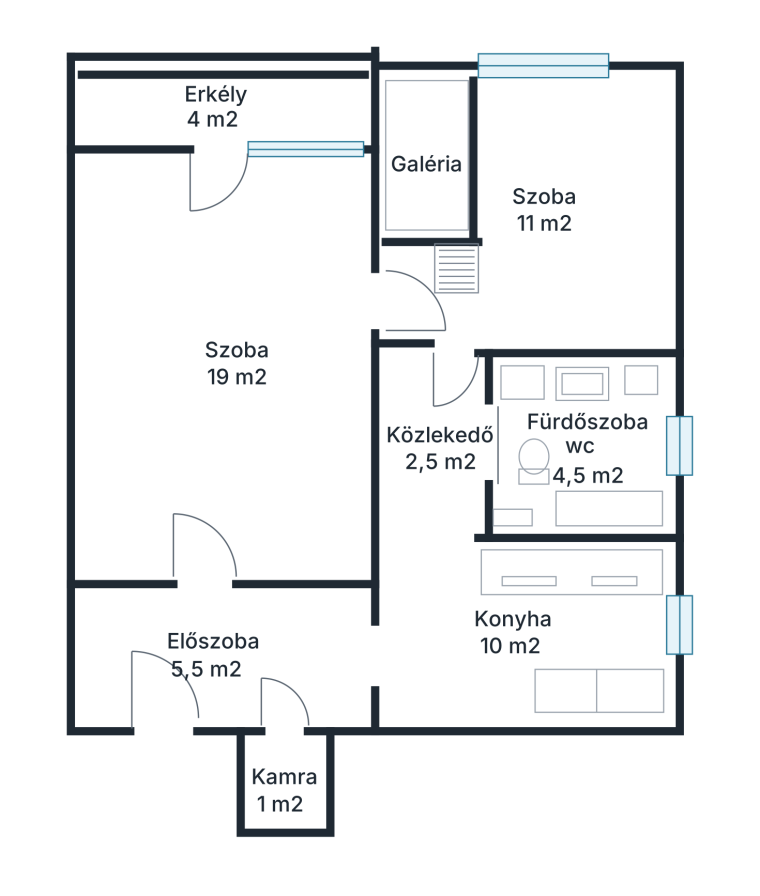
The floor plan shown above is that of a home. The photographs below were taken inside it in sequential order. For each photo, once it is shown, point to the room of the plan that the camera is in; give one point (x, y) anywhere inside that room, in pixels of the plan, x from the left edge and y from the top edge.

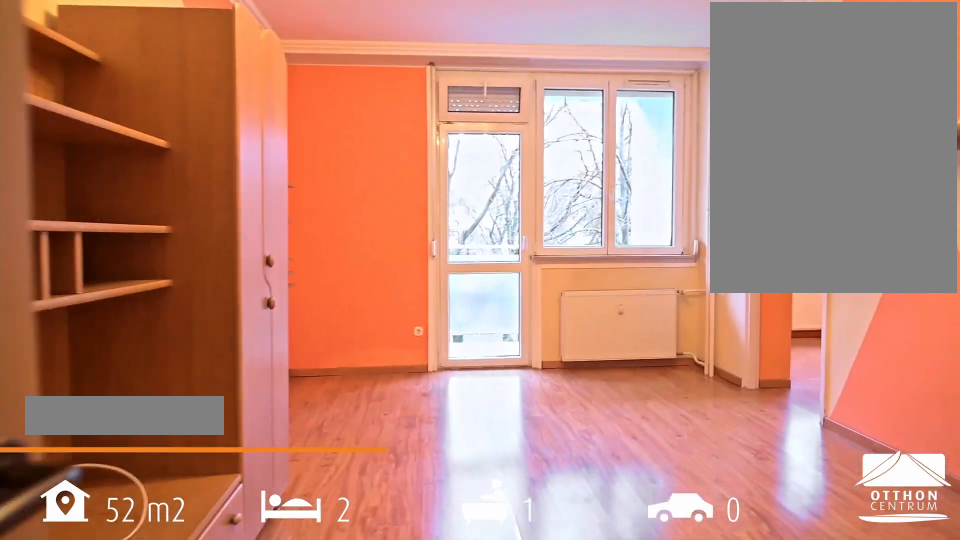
(236, 358)
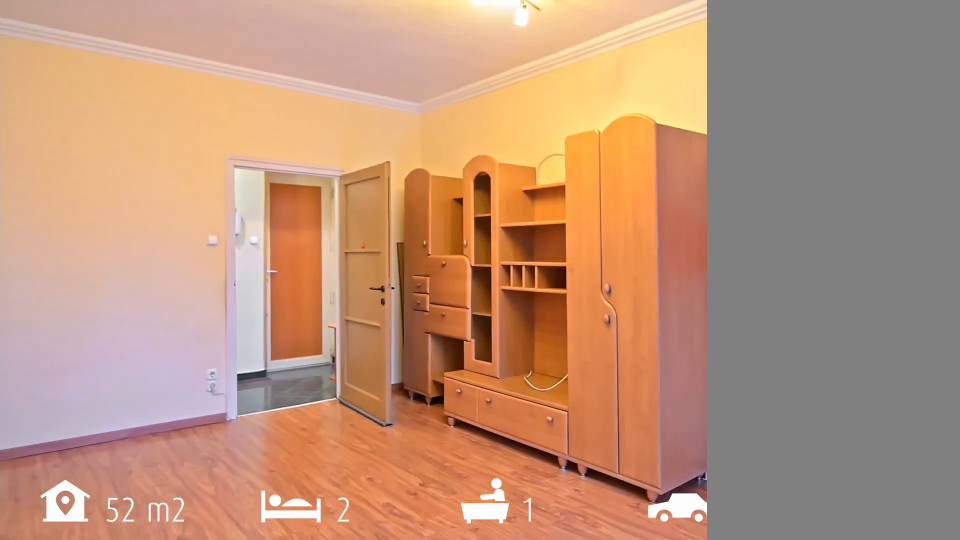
(236, 358)
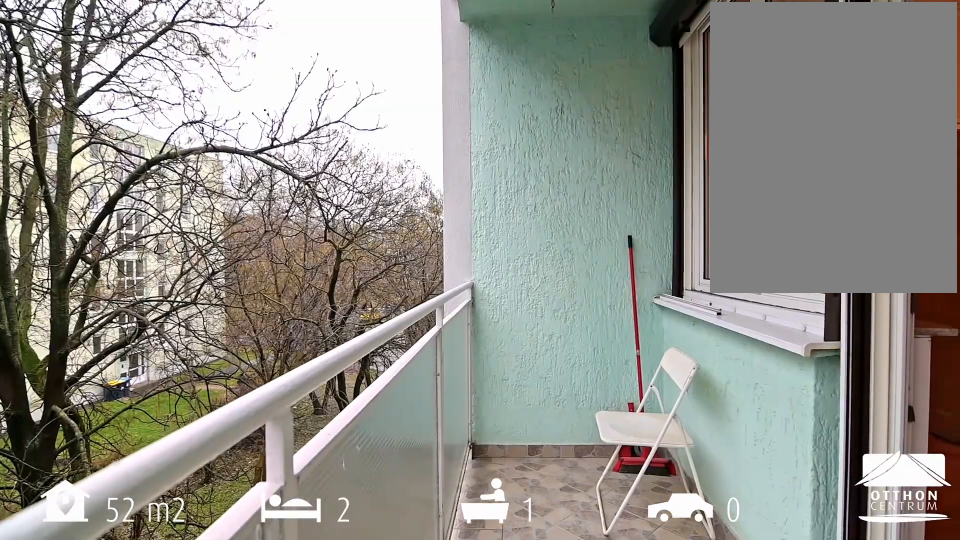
(221, 102)
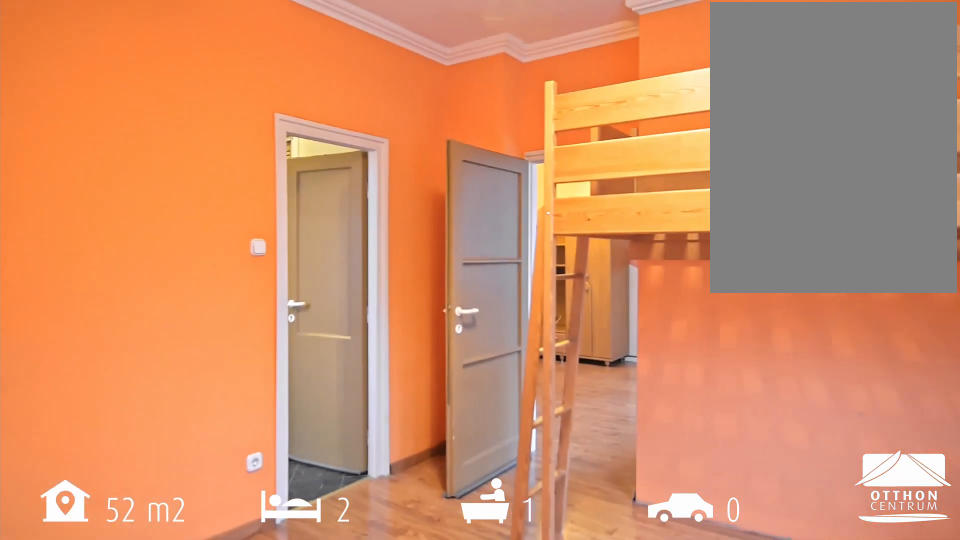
(545, 206)
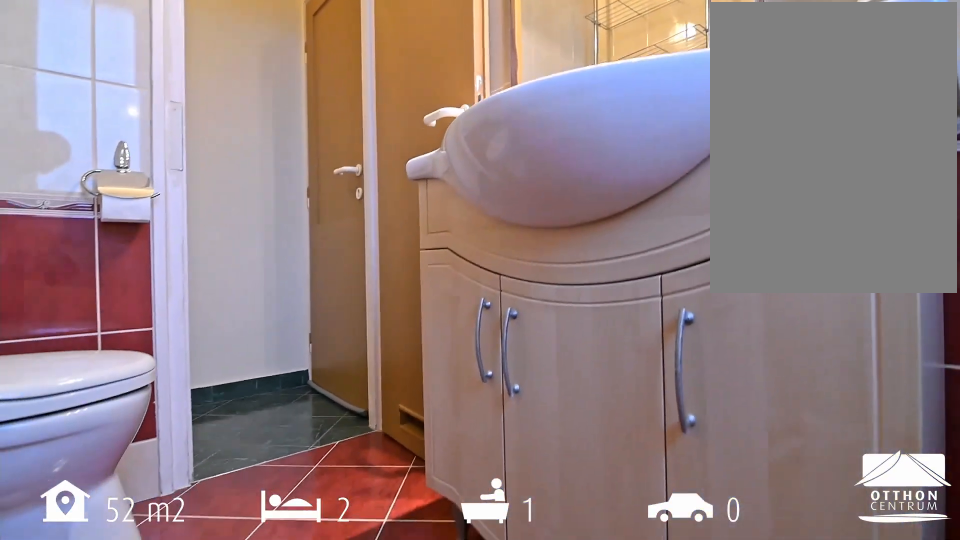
(589, 442)
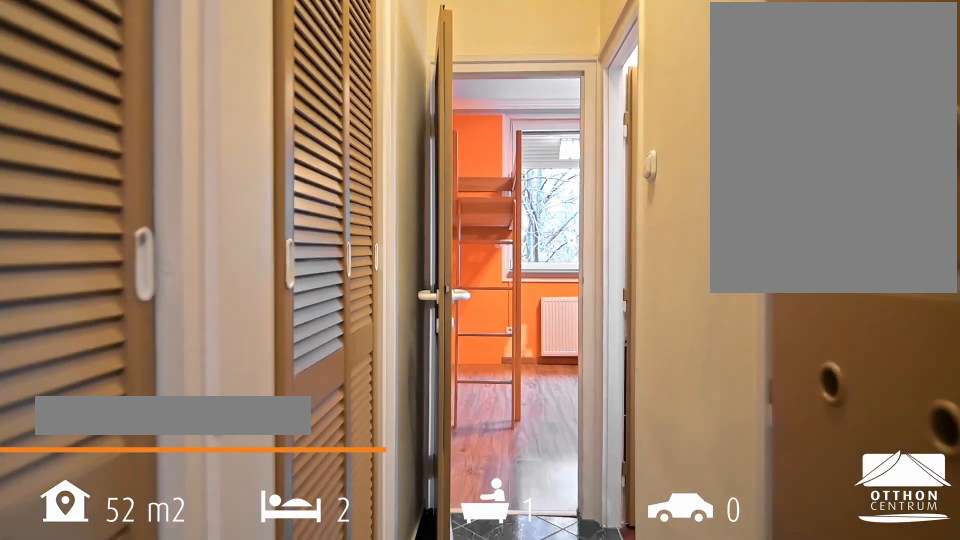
(449, 455)
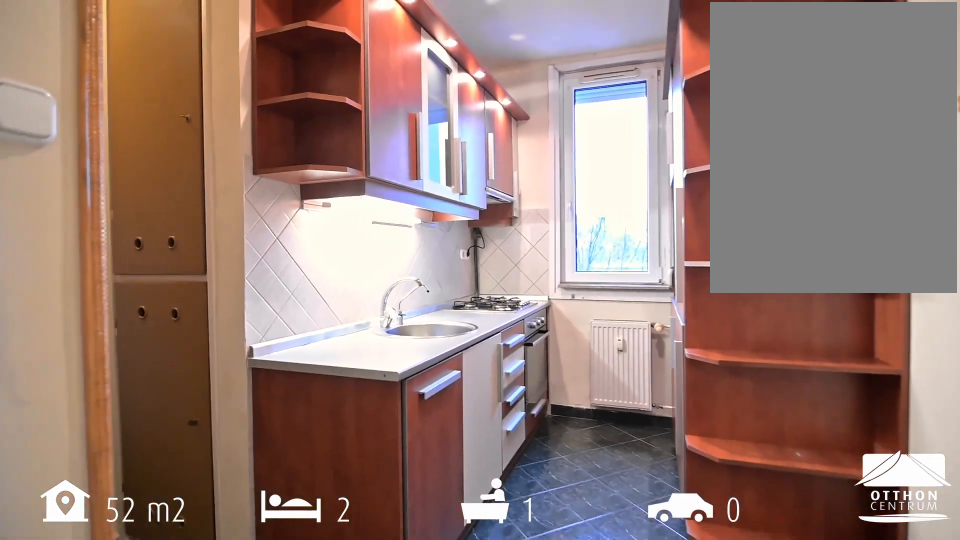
(517, 631)
